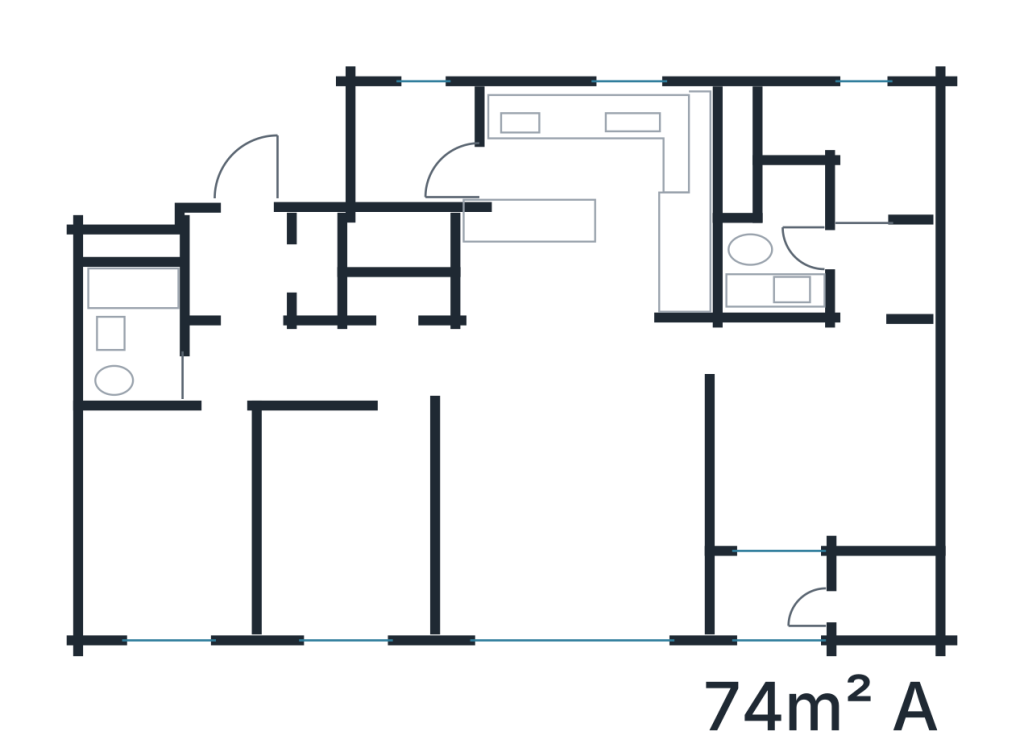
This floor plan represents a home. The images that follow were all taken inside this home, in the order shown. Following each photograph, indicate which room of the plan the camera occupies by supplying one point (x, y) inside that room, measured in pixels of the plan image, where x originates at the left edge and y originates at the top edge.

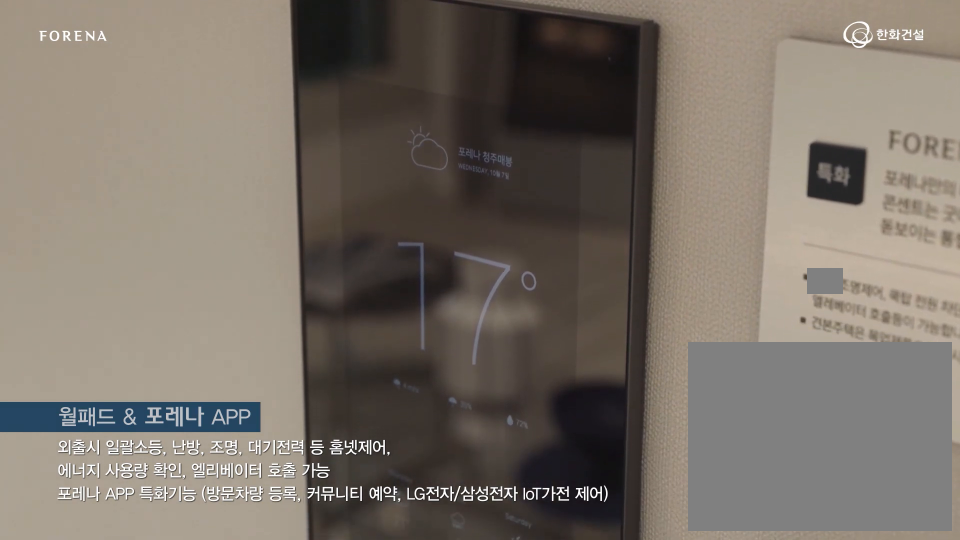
(581, 494)
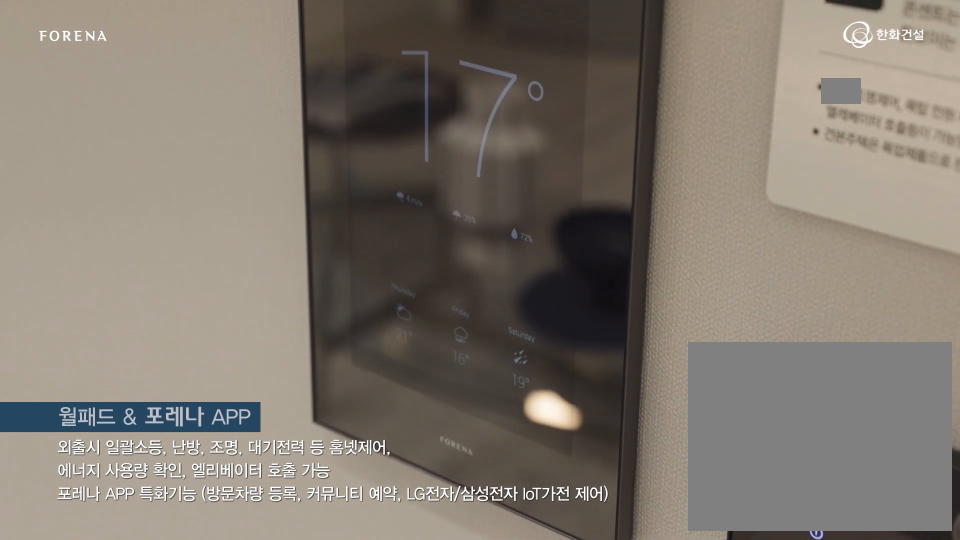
(580, 494)
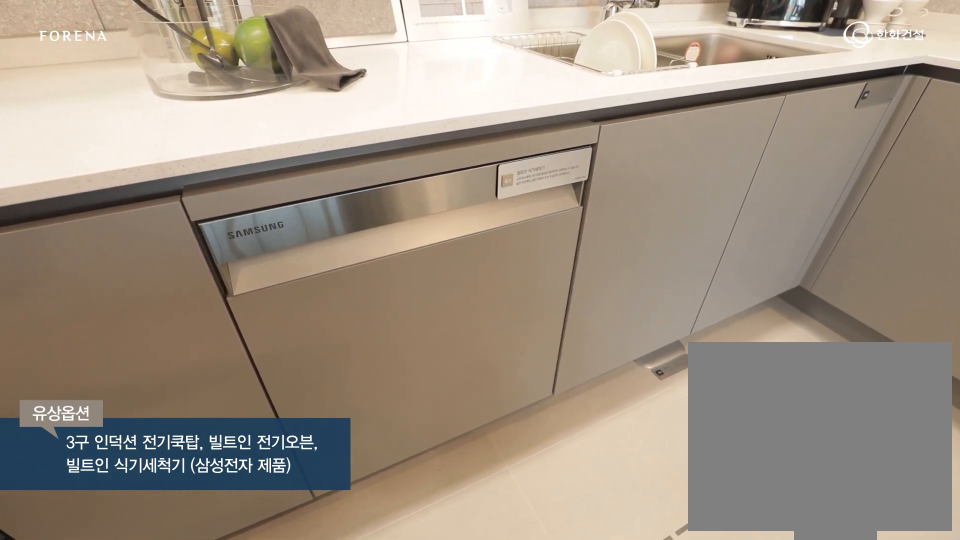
(562, 287)
